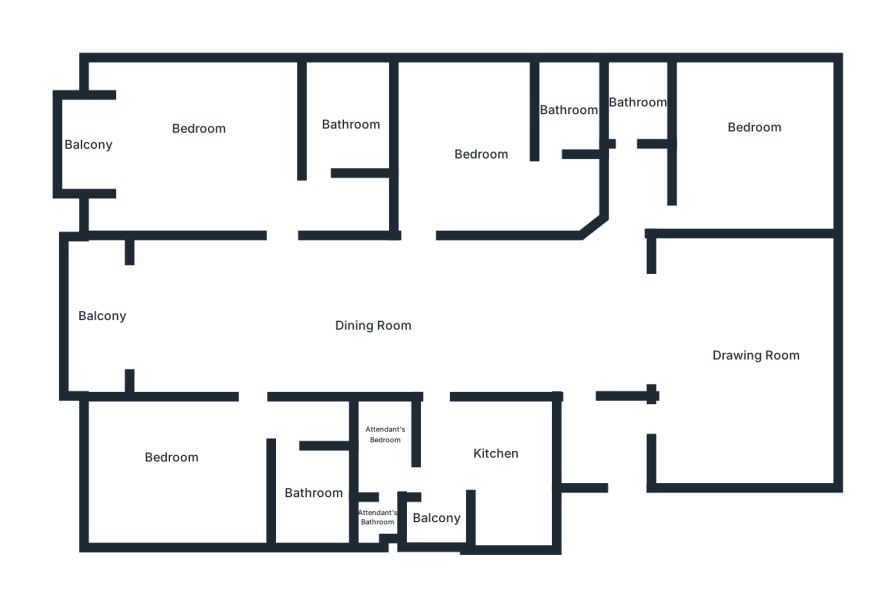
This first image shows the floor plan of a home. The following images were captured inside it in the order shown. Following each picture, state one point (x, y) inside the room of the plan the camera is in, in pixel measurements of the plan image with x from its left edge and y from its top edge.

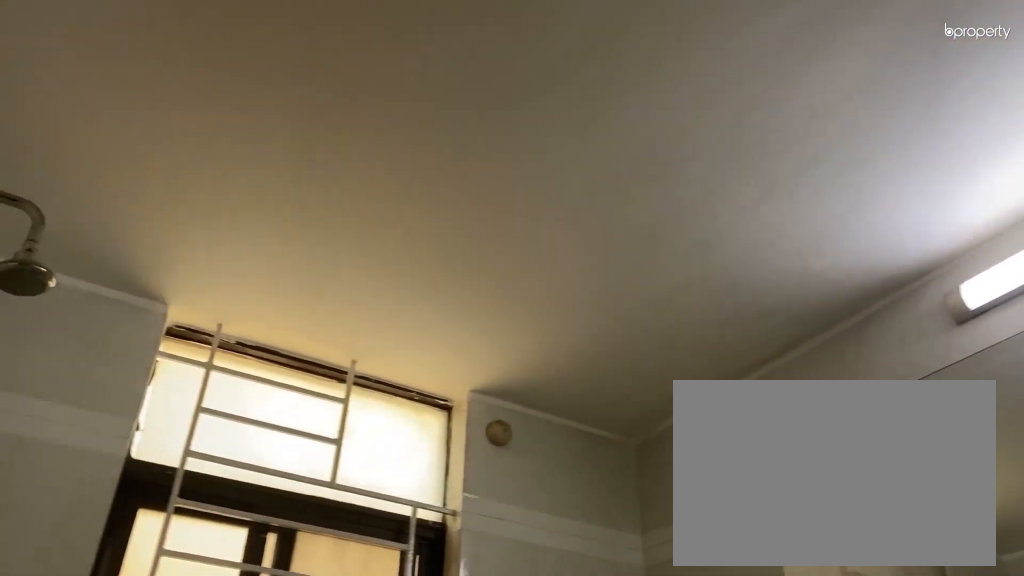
(633, 94)
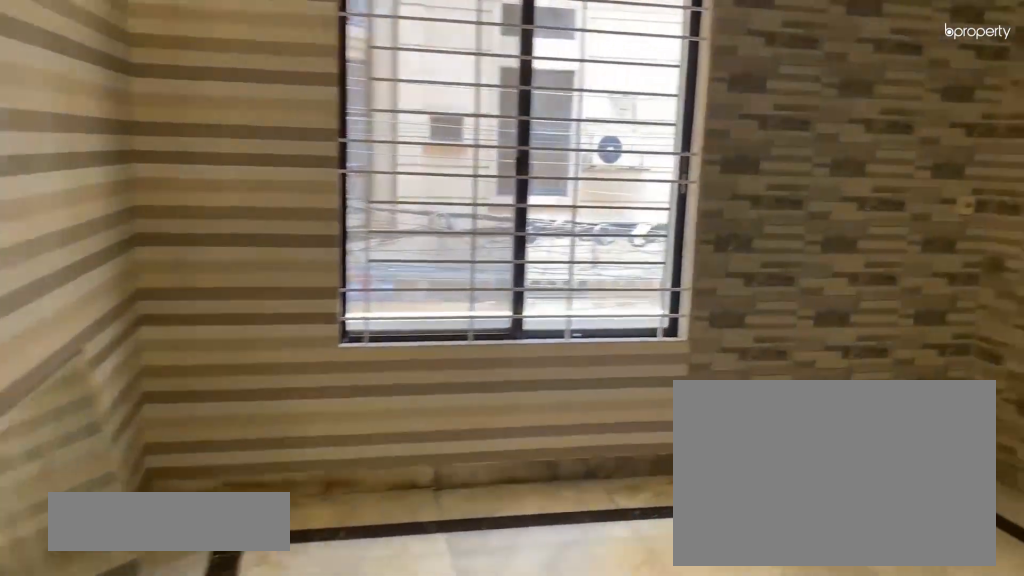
(497, 160)
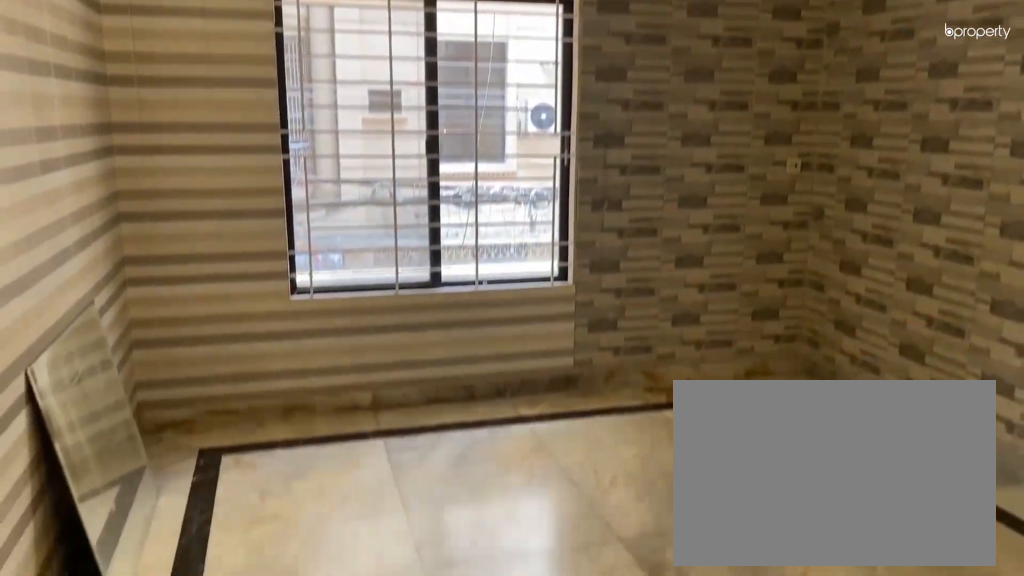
(497, 160)
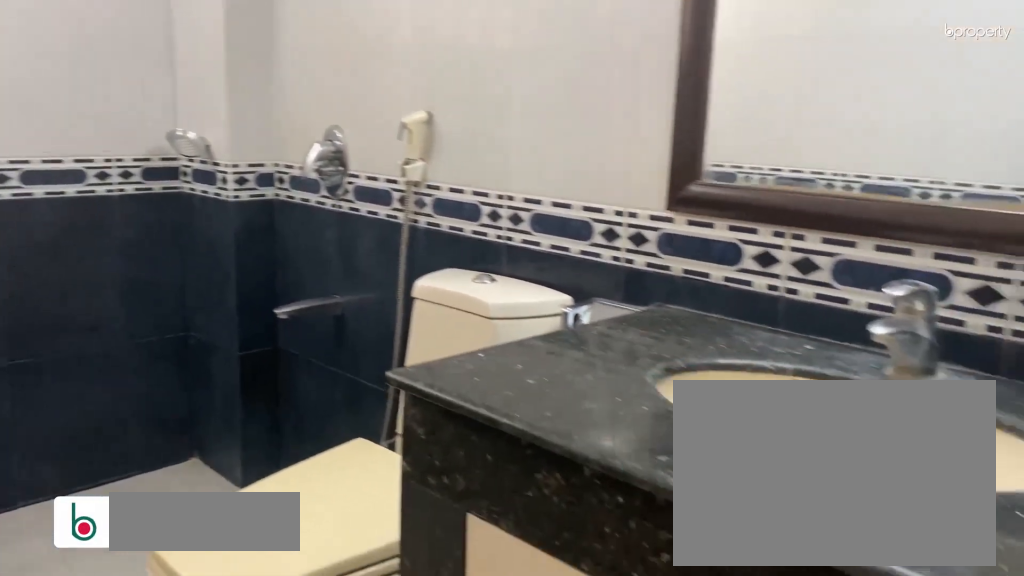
(570, 108)
